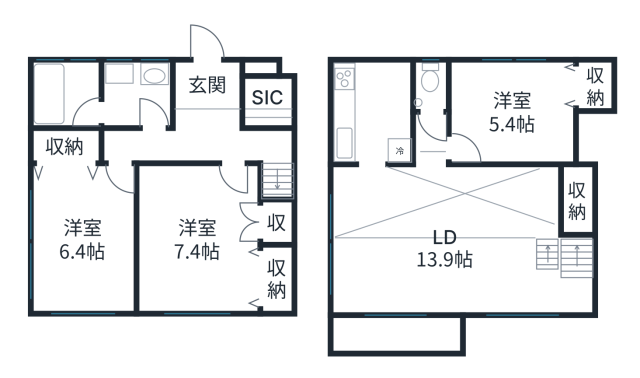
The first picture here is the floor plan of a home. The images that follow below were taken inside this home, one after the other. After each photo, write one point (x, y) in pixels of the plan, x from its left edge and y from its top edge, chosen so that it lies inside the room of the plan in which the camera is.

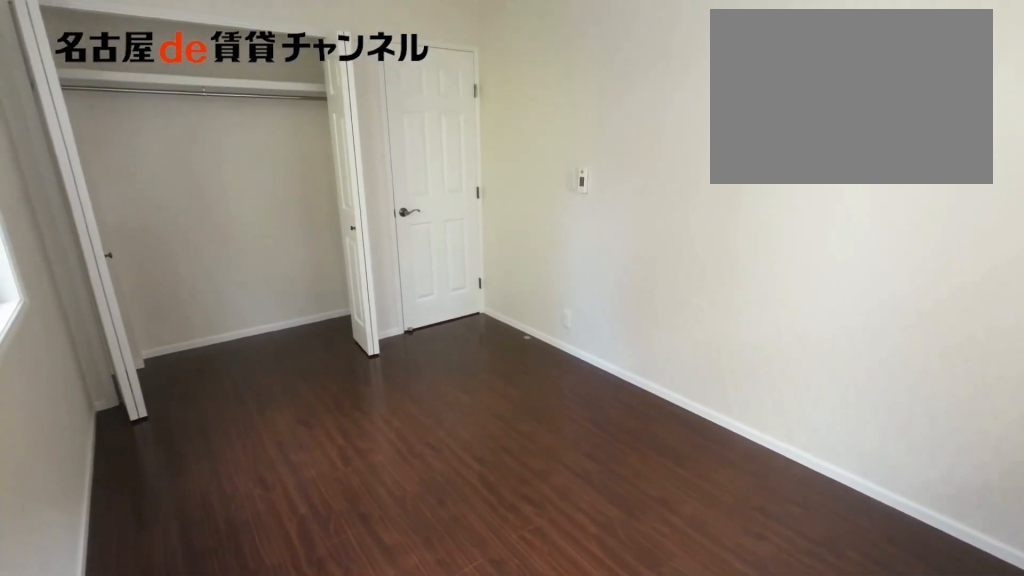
(84, 227)
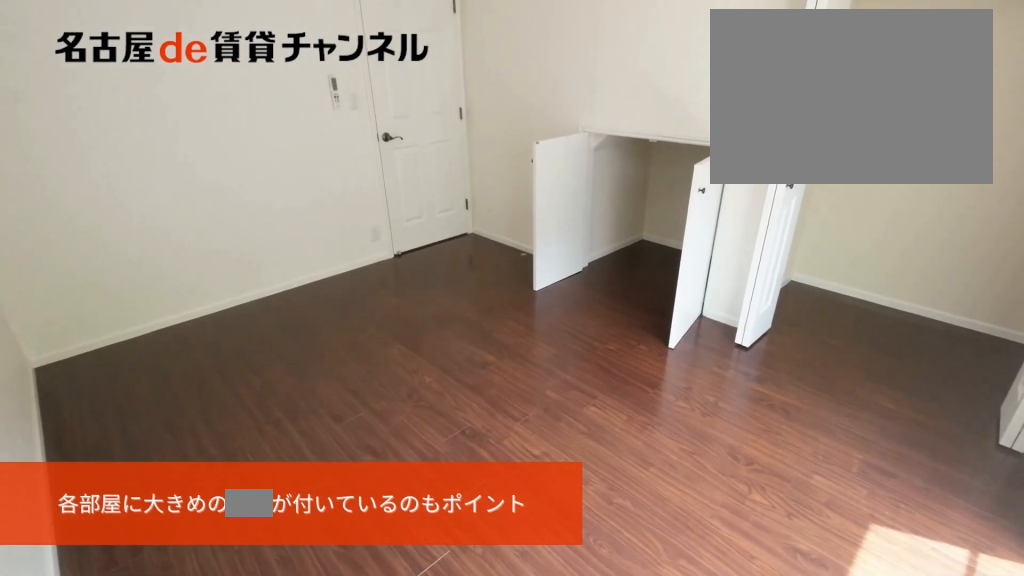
(211, 243)
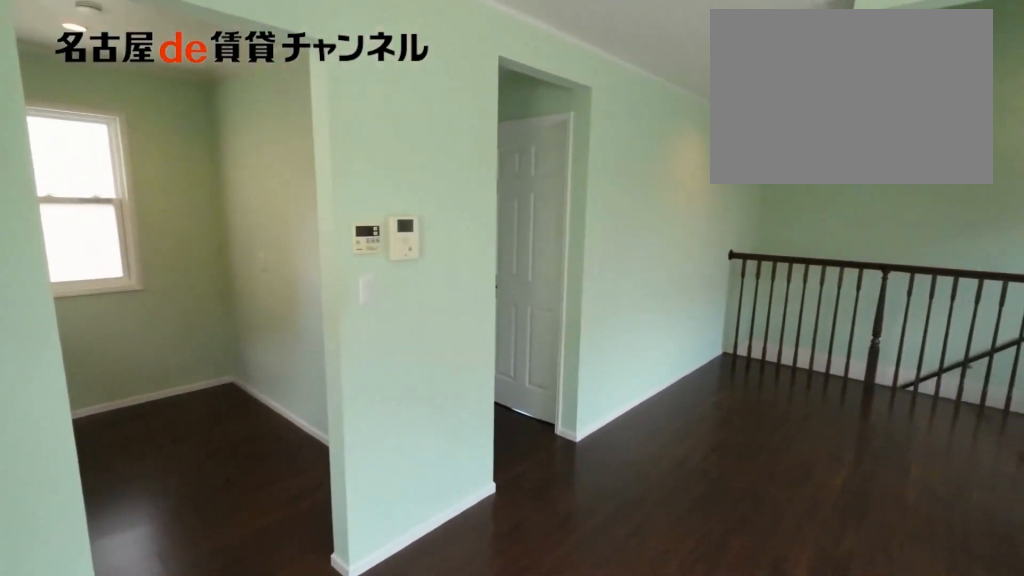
(462, 242)
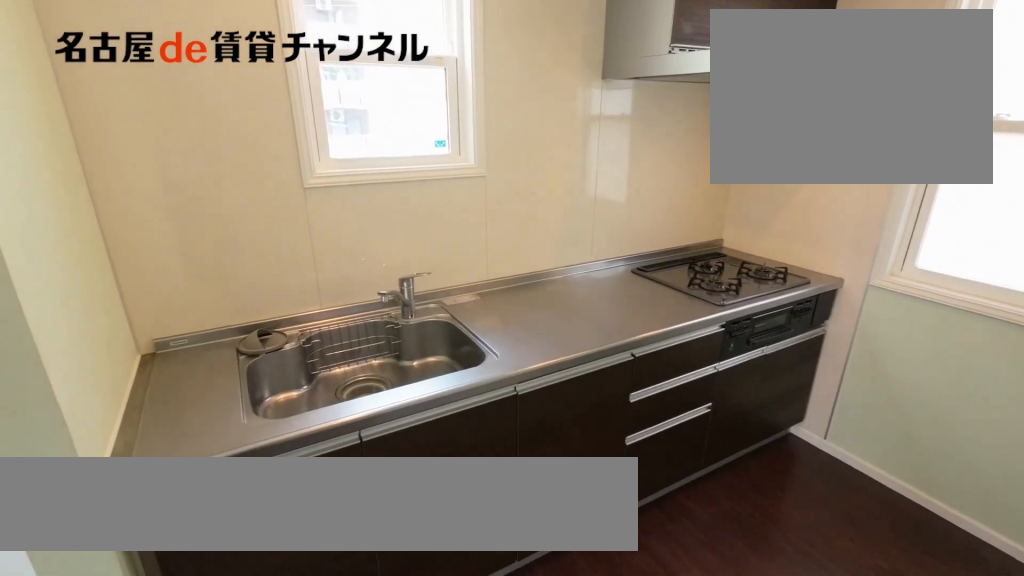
(371, 113)
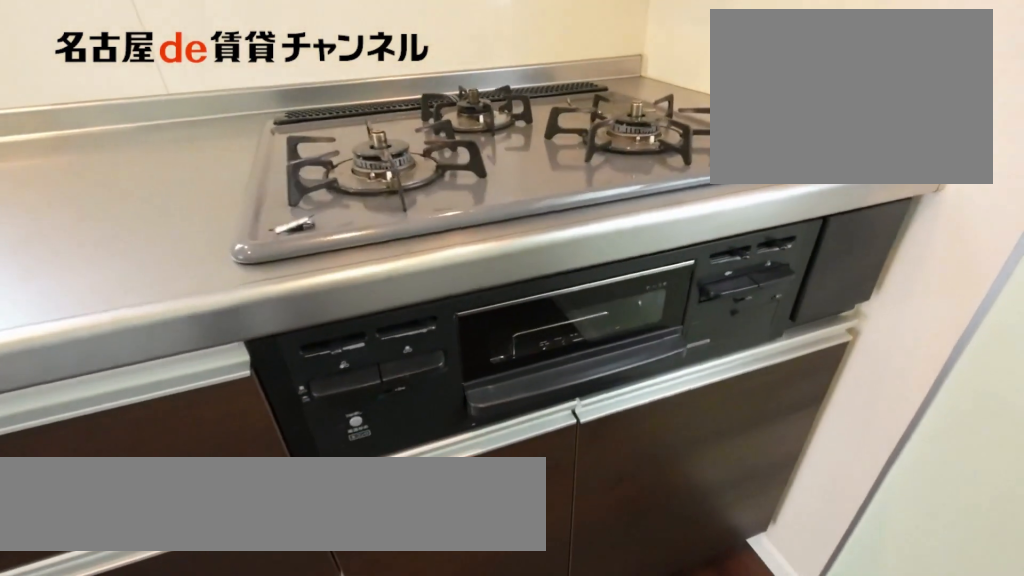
(371, 112)
